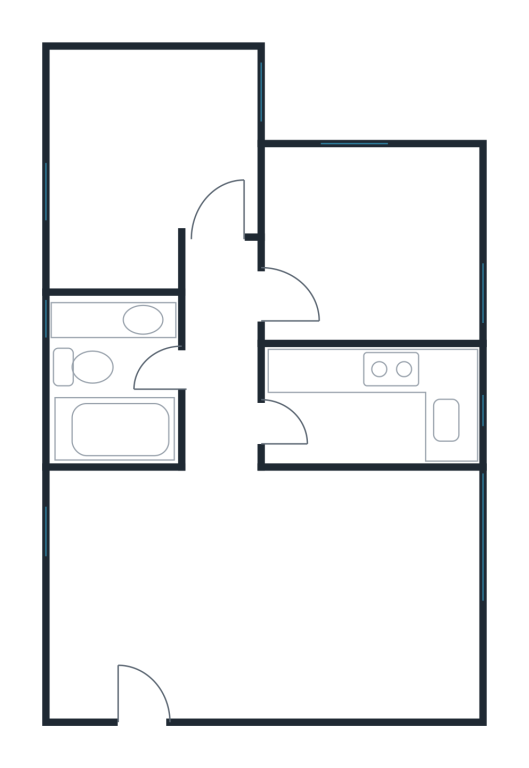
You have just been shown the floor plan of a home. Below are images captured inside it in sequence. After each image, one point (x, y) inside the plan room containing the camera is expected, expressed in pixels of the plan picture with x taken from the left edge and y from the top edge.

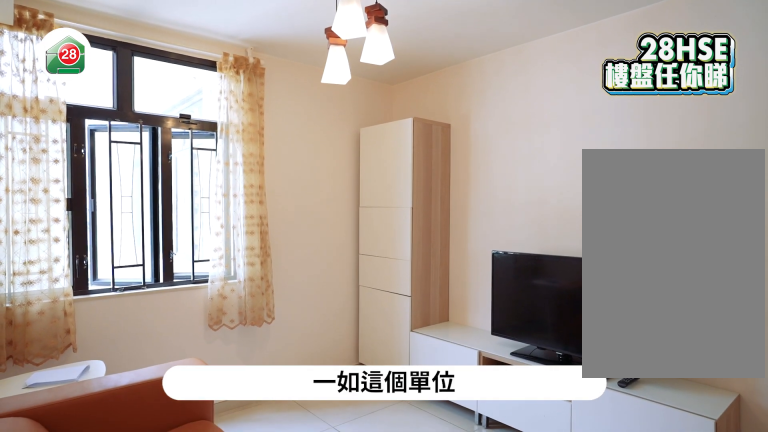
(233, 592)
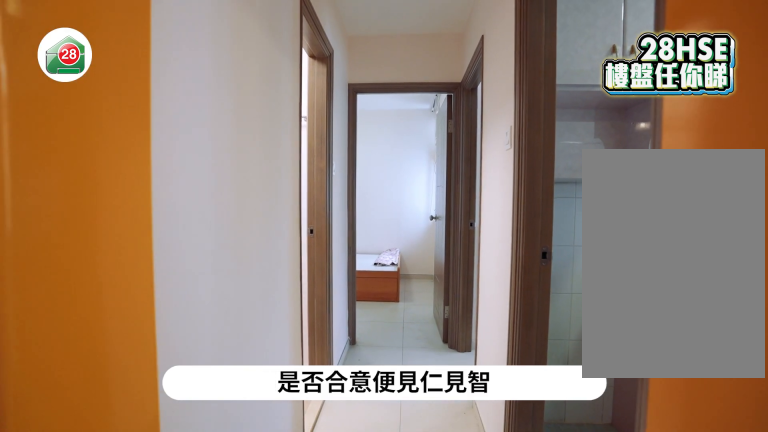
(233, 591)
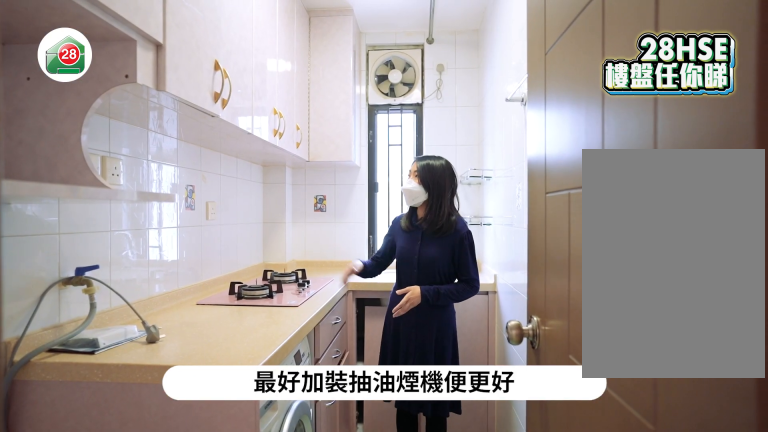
(332, 404)
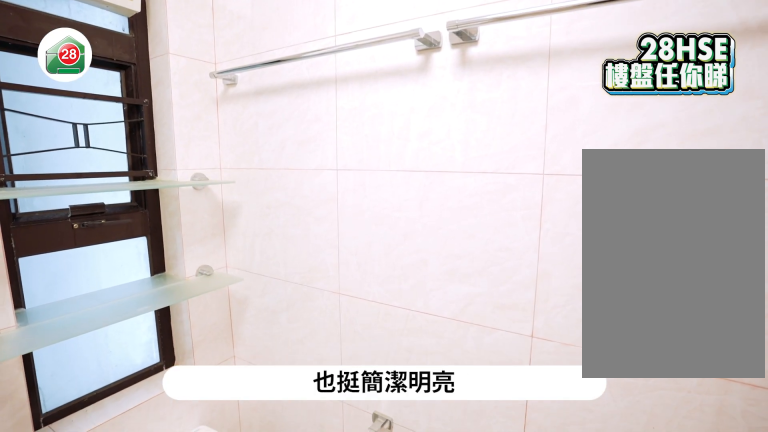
(132, 385)
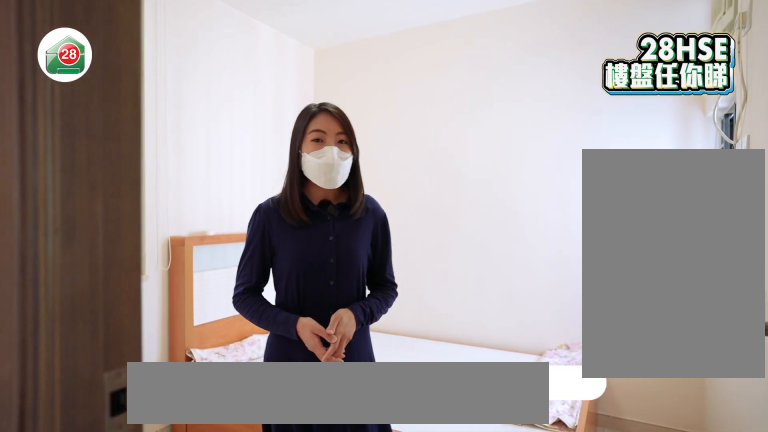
(132, 159)
